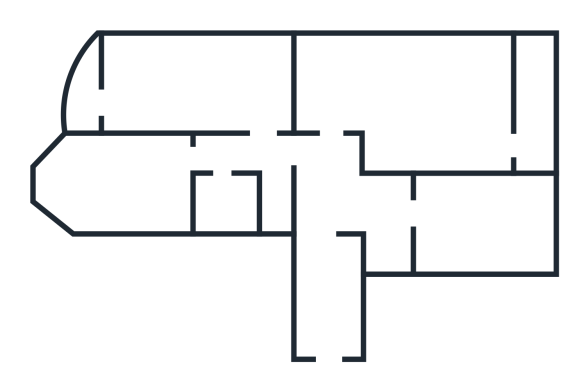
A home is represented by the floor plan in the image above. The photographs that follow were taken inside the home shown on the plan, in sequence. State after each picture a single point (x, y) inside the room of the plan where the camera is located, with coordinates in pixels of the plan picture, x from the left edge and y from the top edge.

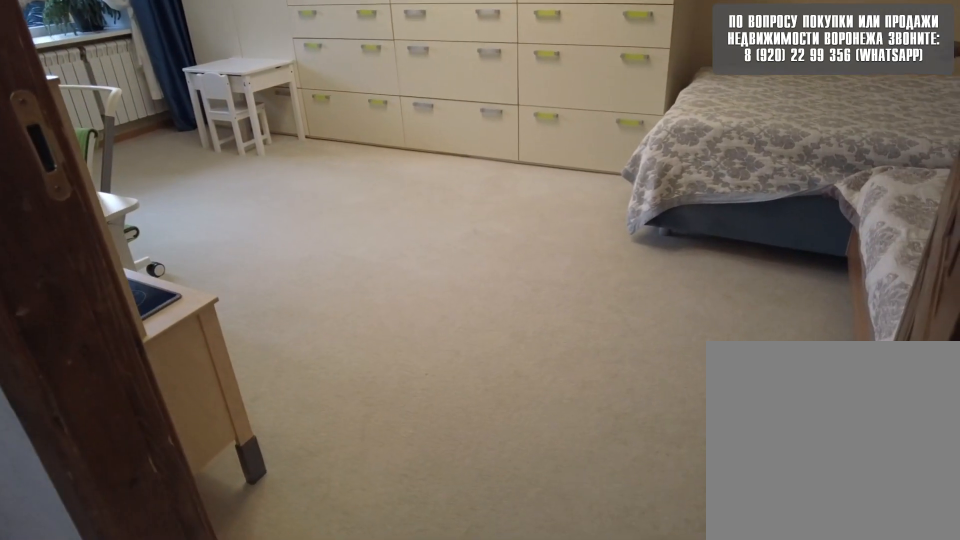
(262, 152)
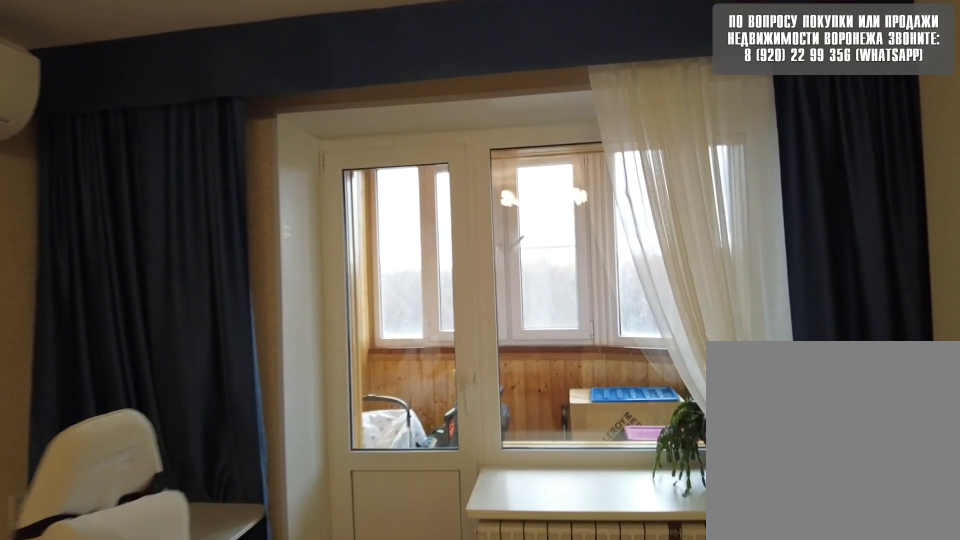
(236, 91)
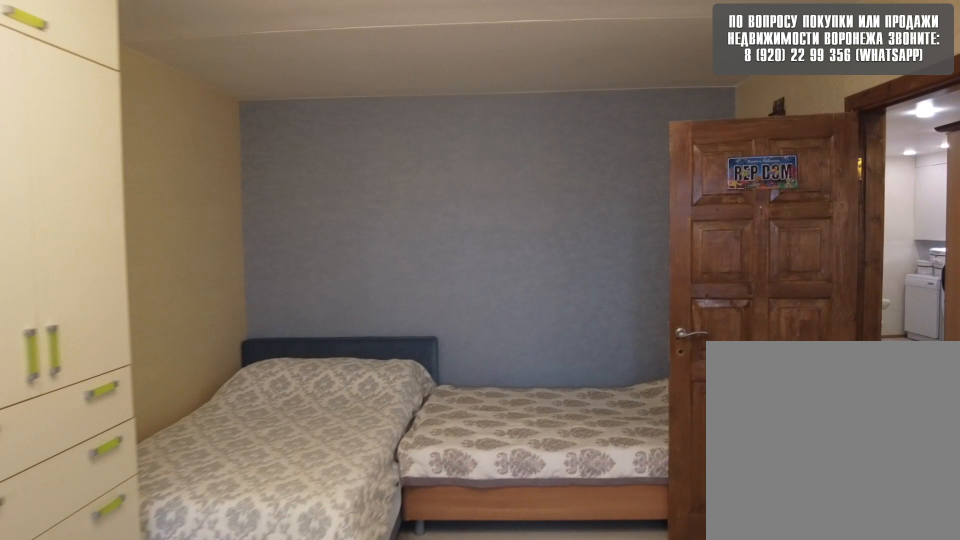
(236, 91)
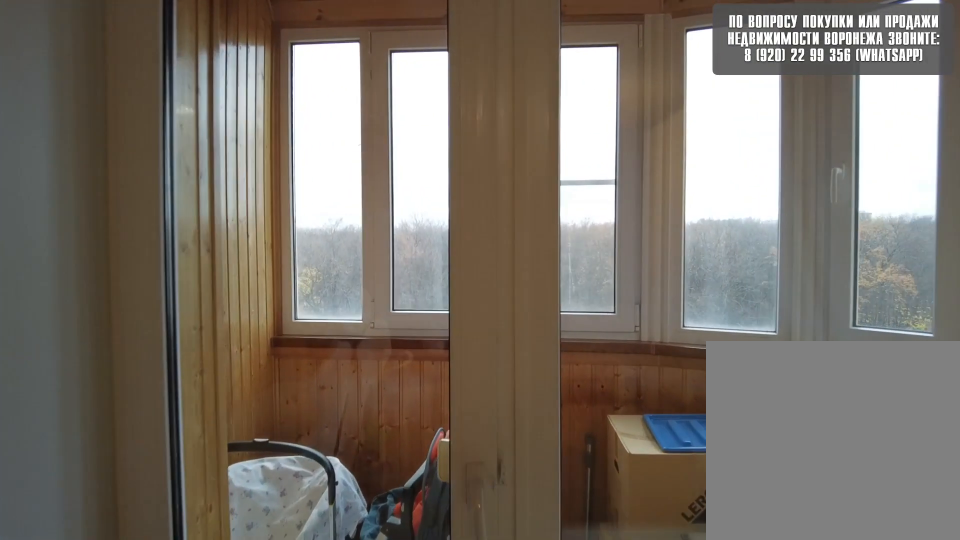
(140, 93)
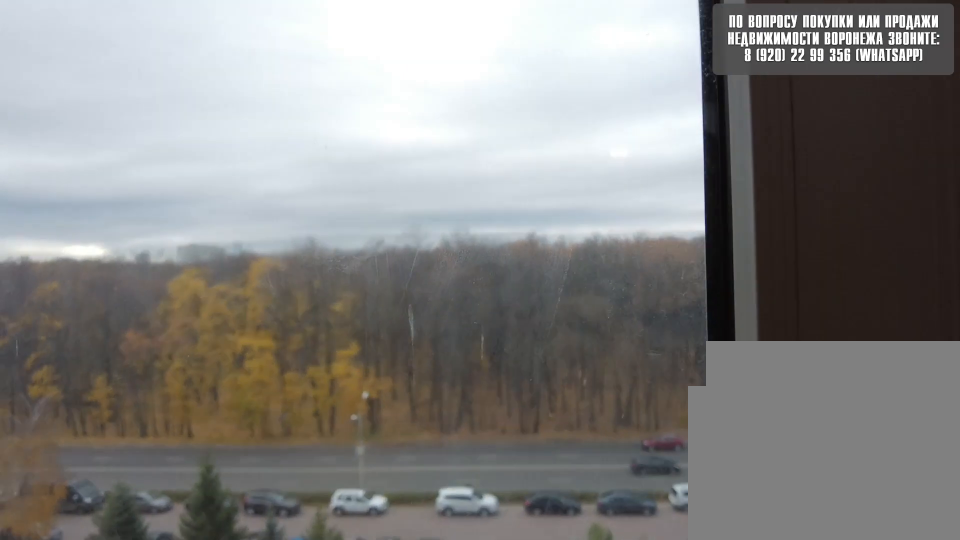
(89, 95)
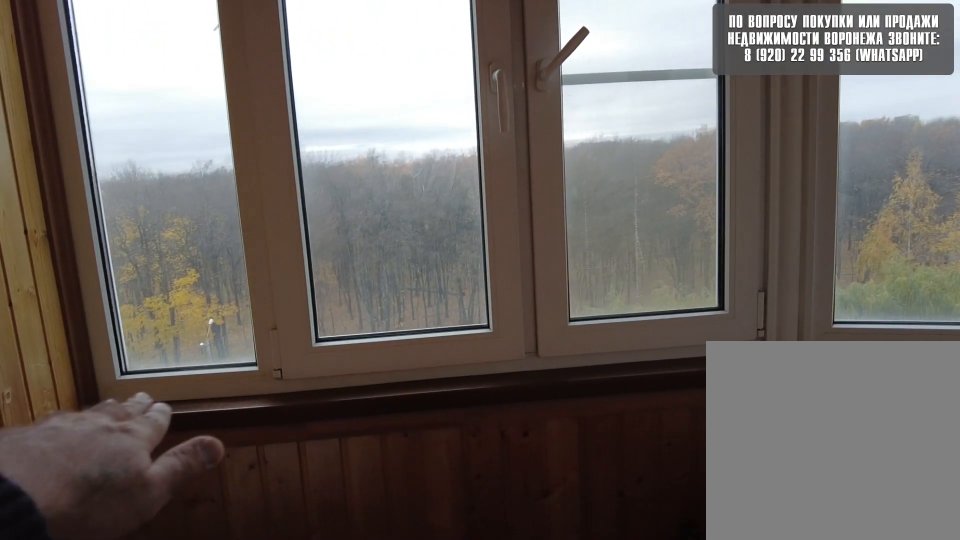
(89, 95)
